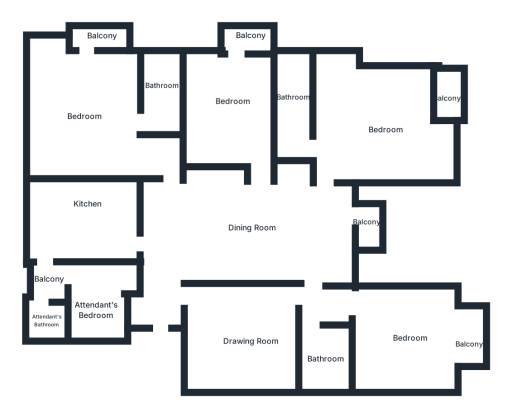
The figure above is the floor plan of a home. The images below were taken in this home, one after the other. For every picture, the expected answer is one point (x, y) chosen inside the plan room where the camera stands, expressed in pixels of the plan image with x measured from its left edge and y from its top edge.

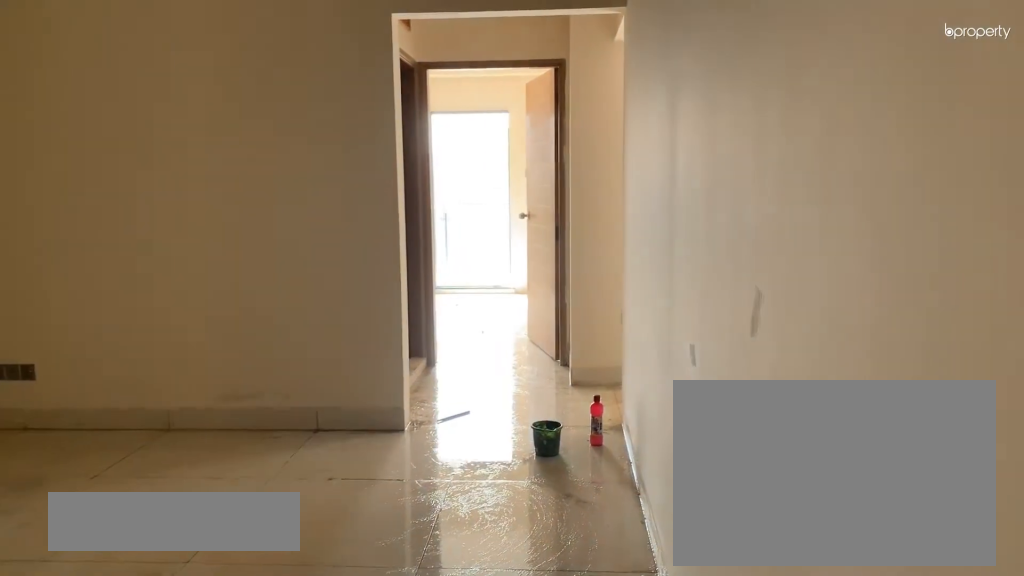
(221, 323)
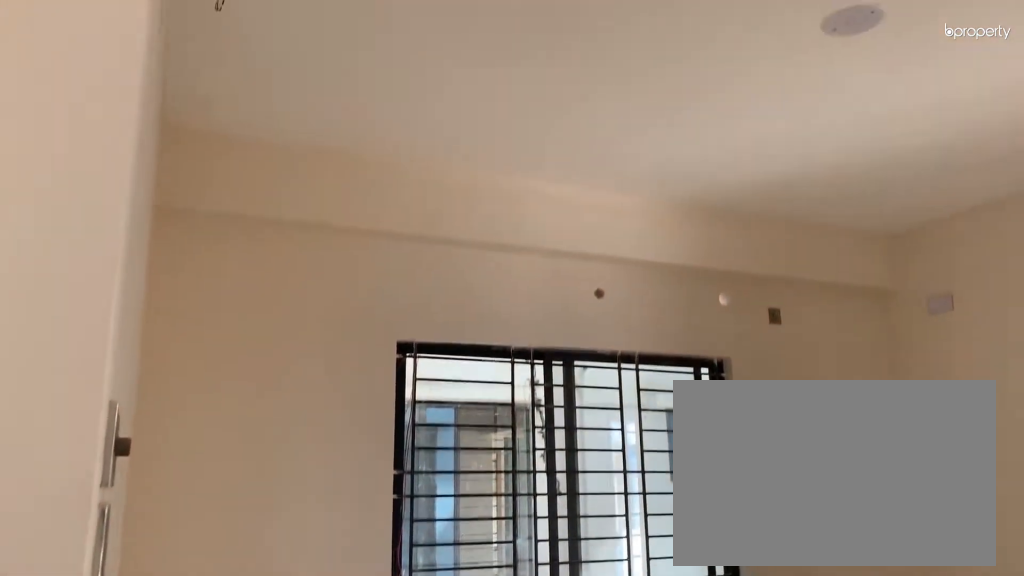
(252, 340)
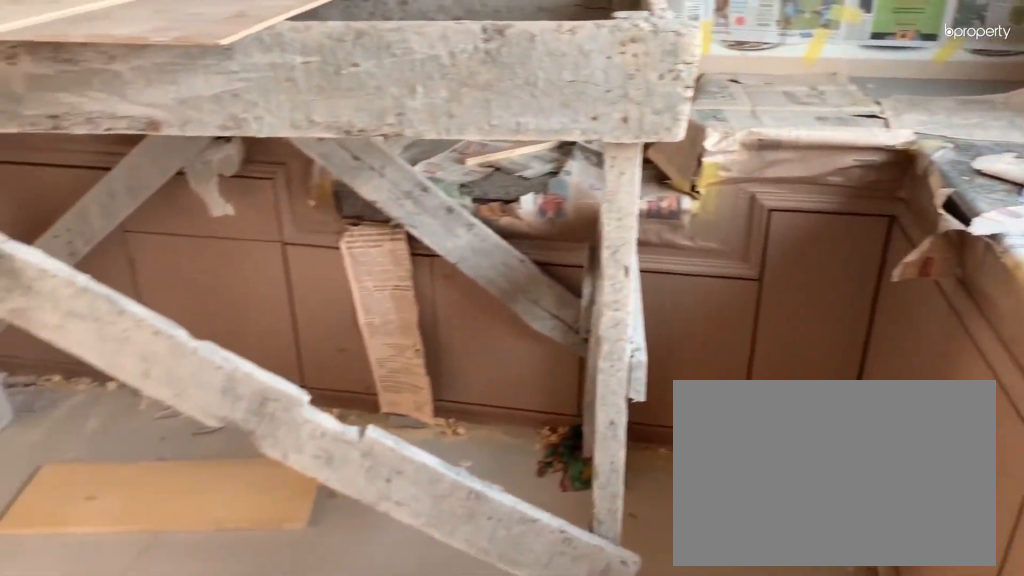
(84, 215)
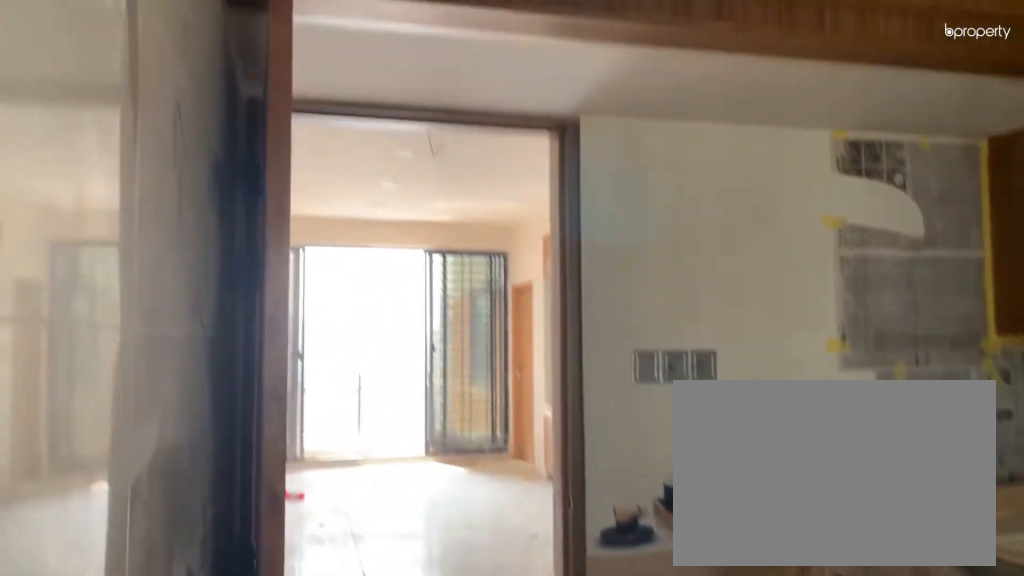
(84, 215)
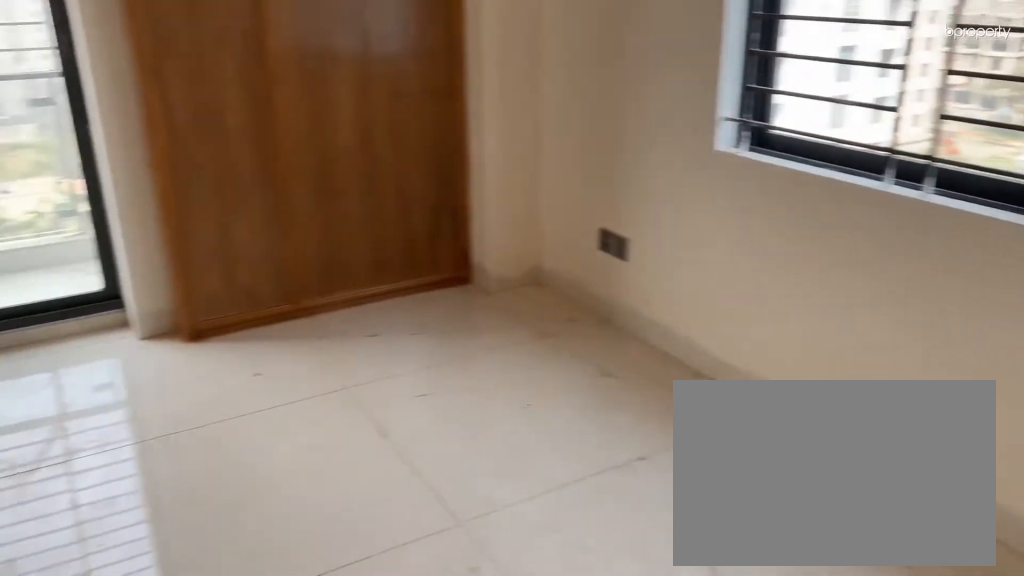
(89, 117)
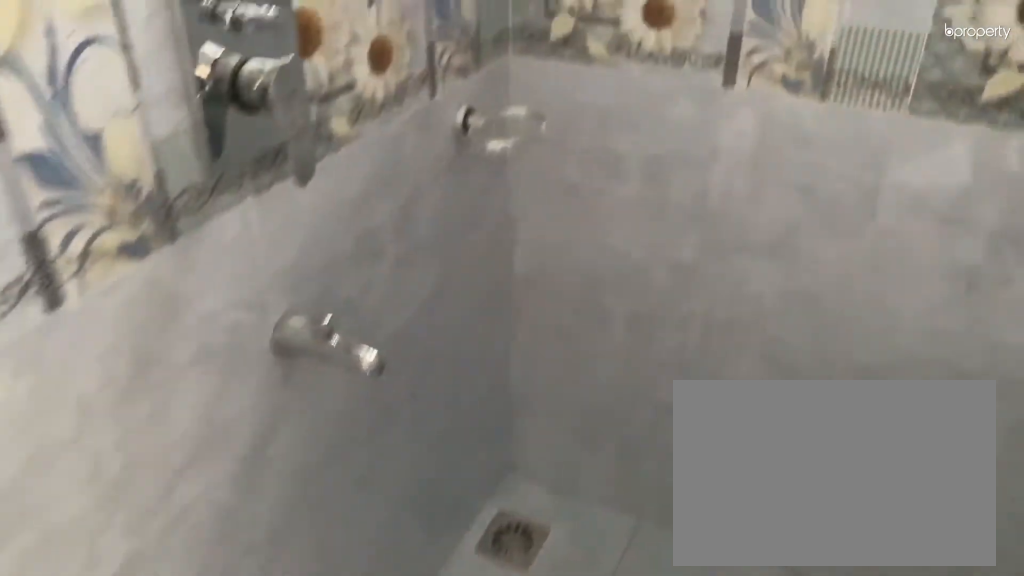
(156, 101)
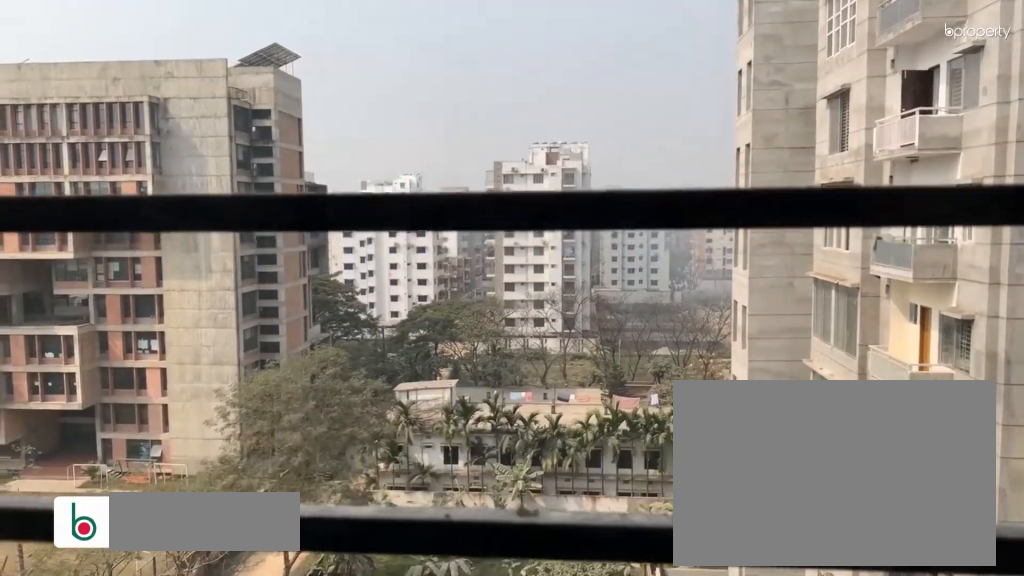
(93, 44)
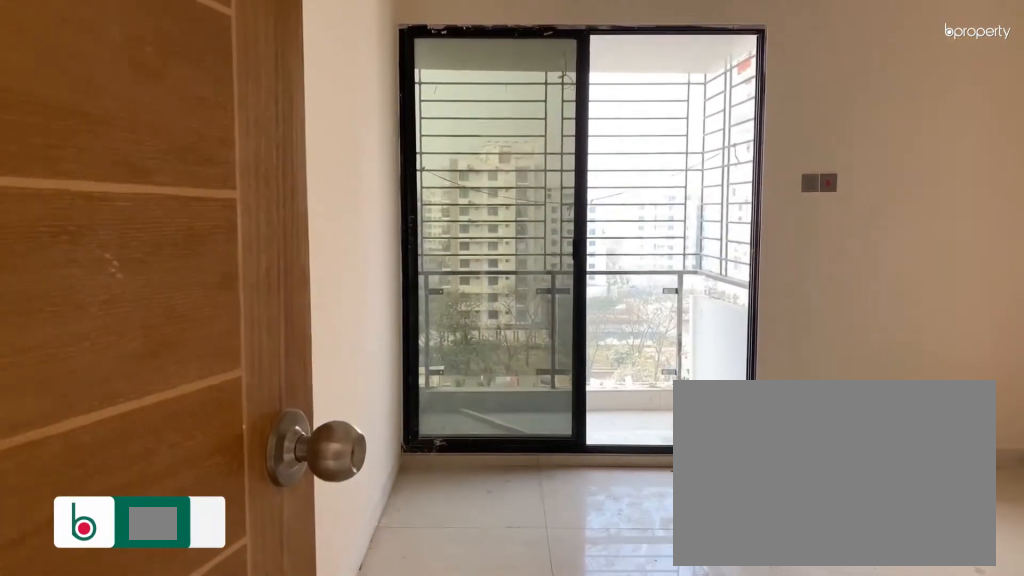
(252, 167)
